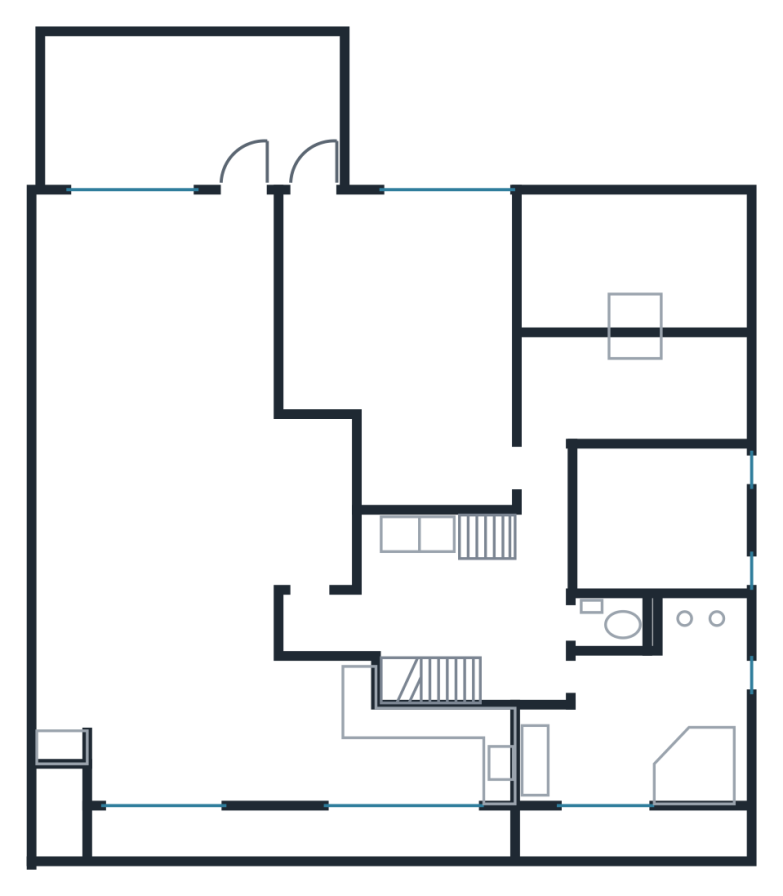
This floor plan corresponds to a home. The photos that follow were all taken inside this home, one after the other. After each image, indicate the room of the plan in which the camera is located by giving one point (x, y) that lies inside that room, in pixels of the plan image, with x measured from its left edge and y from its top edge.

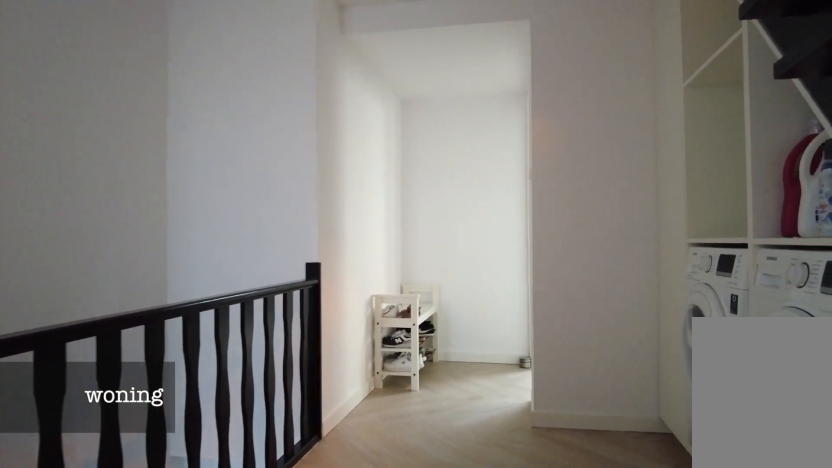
(463, 598)
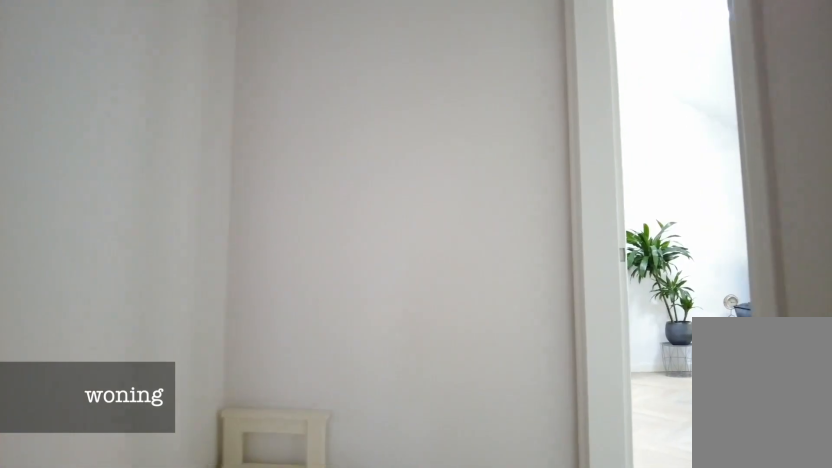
(463, 598)
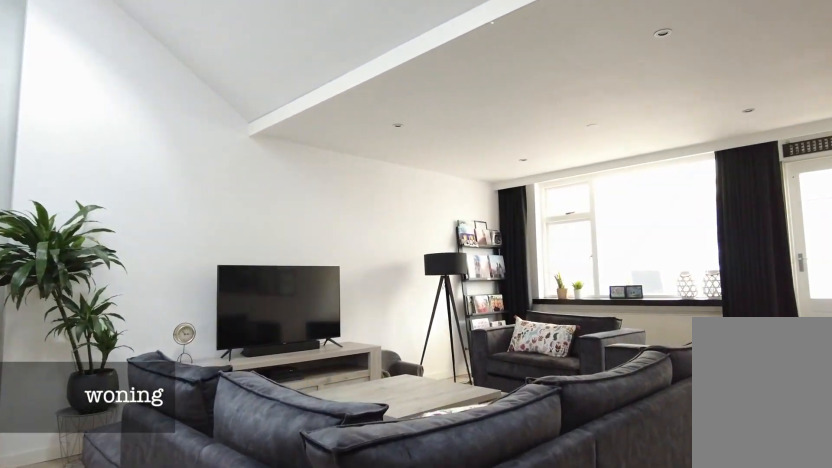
(193, 525)
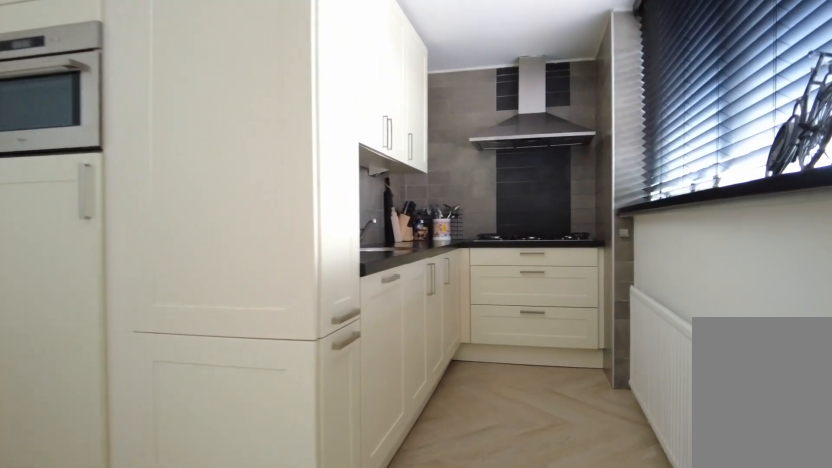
(193, 525)
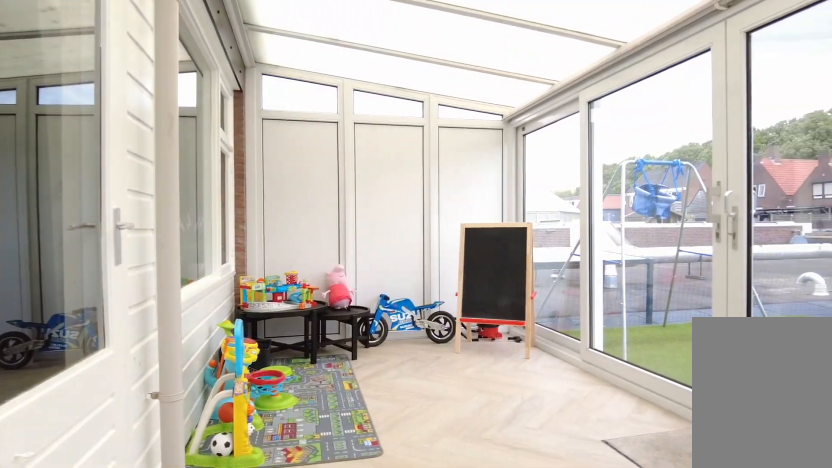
(193, 109)
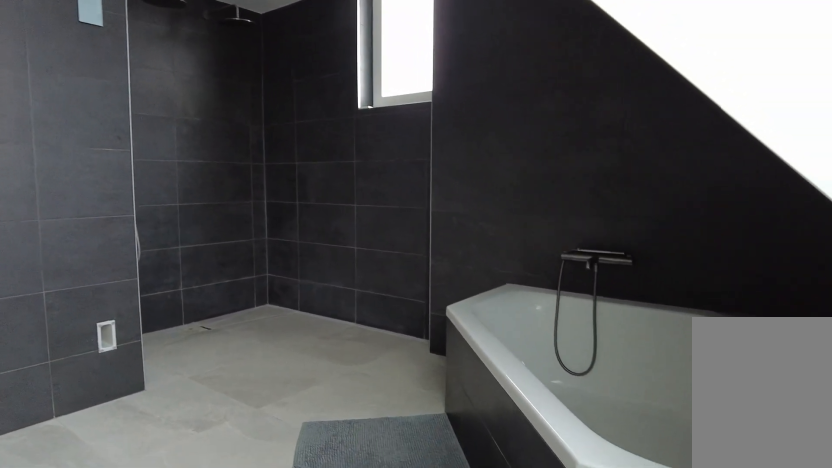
(644, 707)
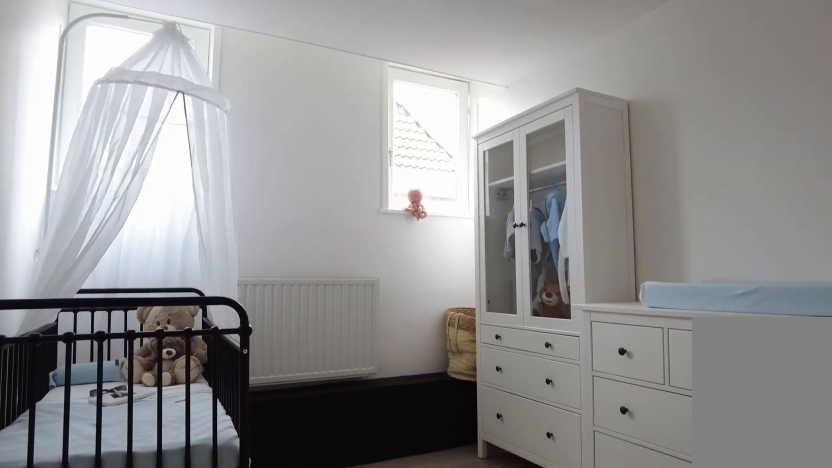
(659, 523)
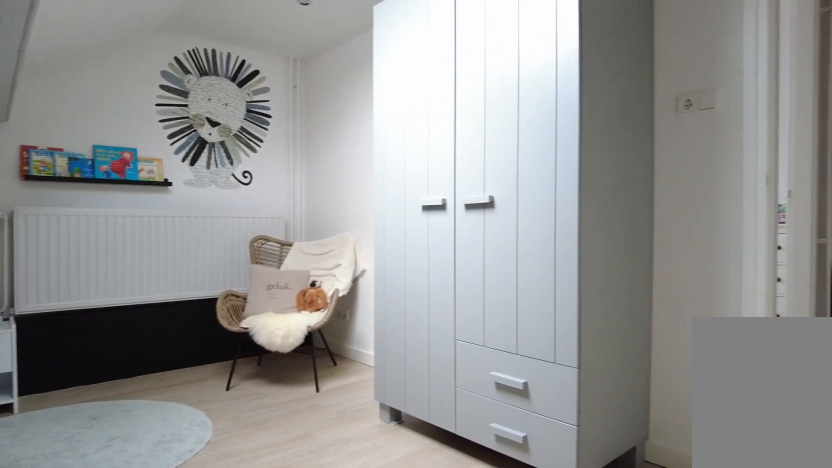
(631, 389)
